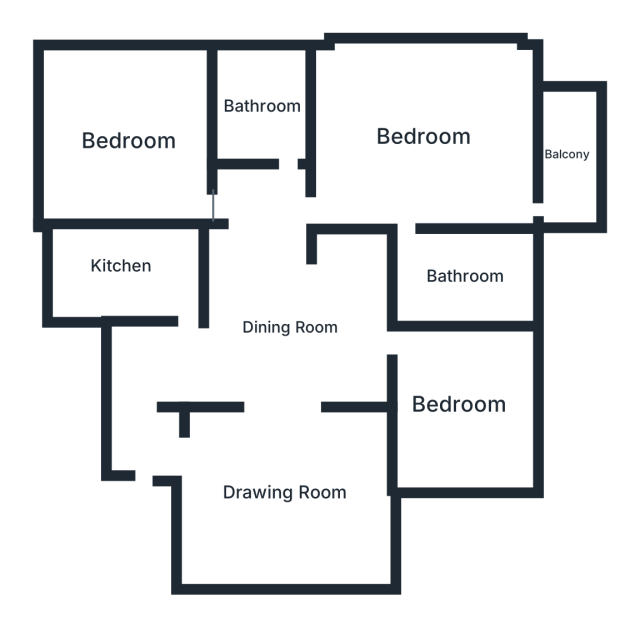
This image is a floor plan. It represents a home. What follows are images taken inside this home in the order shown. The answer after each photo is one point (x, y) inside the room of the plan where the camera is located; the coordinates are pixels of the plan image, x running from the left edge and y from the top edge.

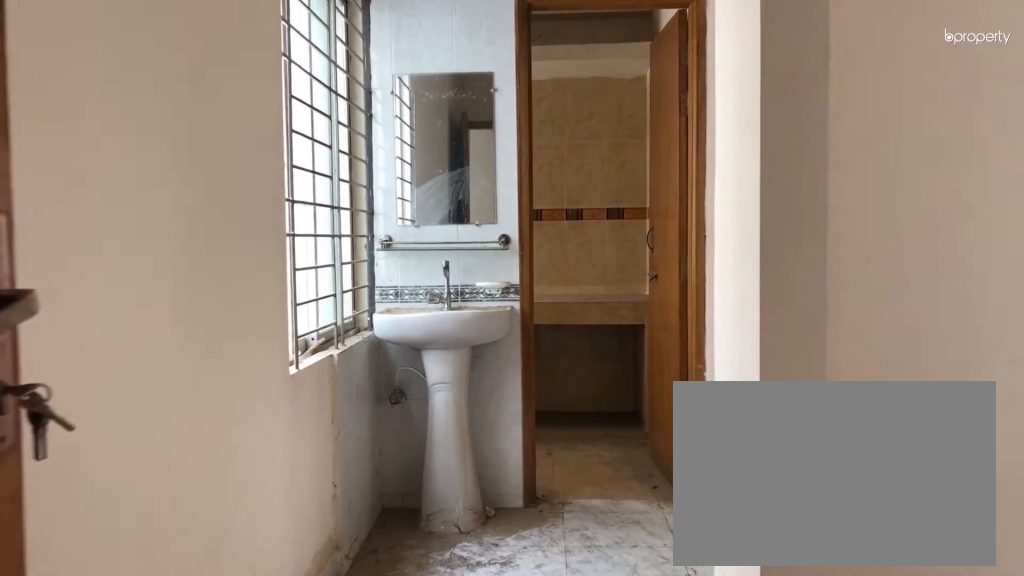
(147, 385)
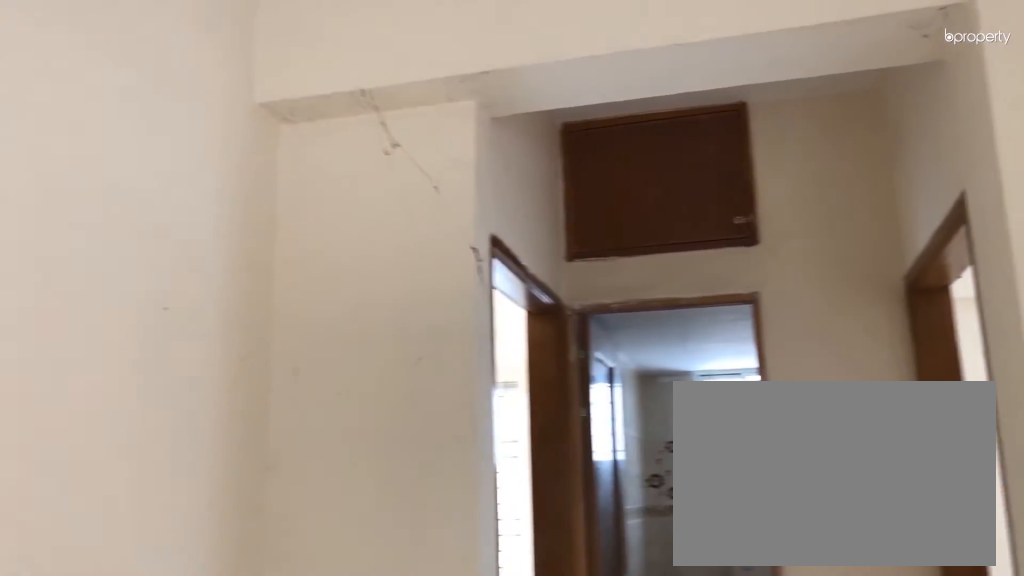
(290, 328)
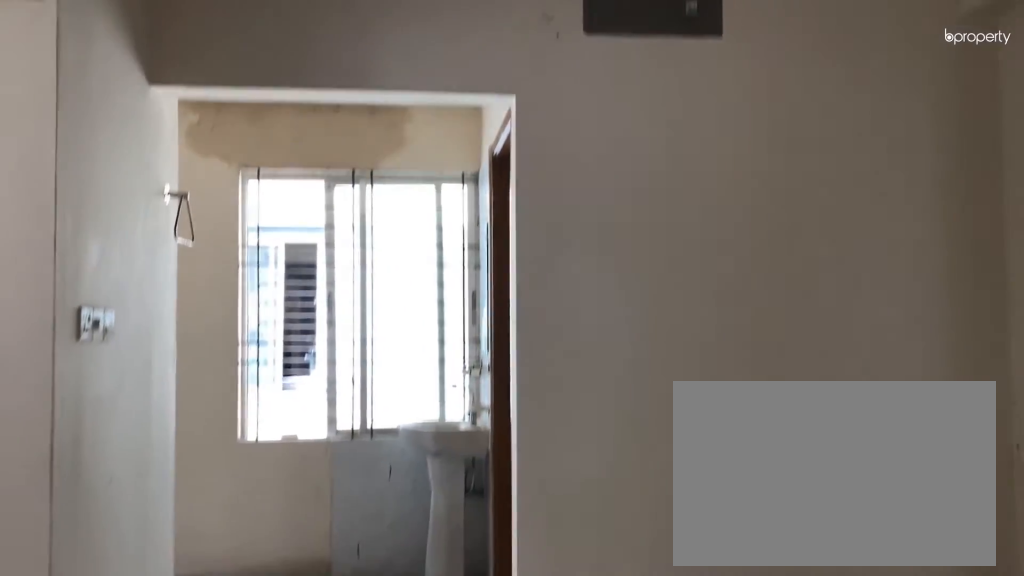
(290, 328)
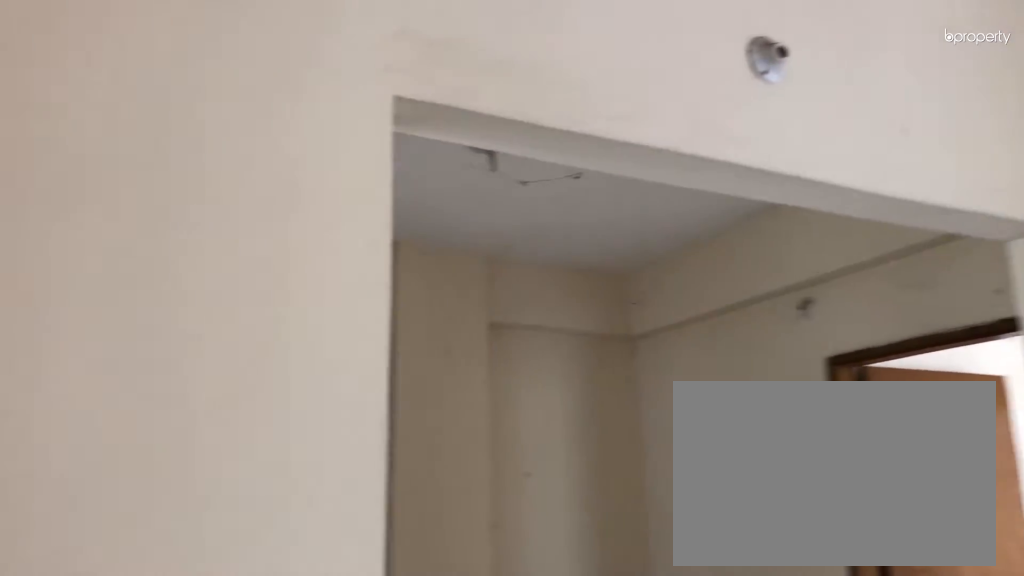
(295, 503)
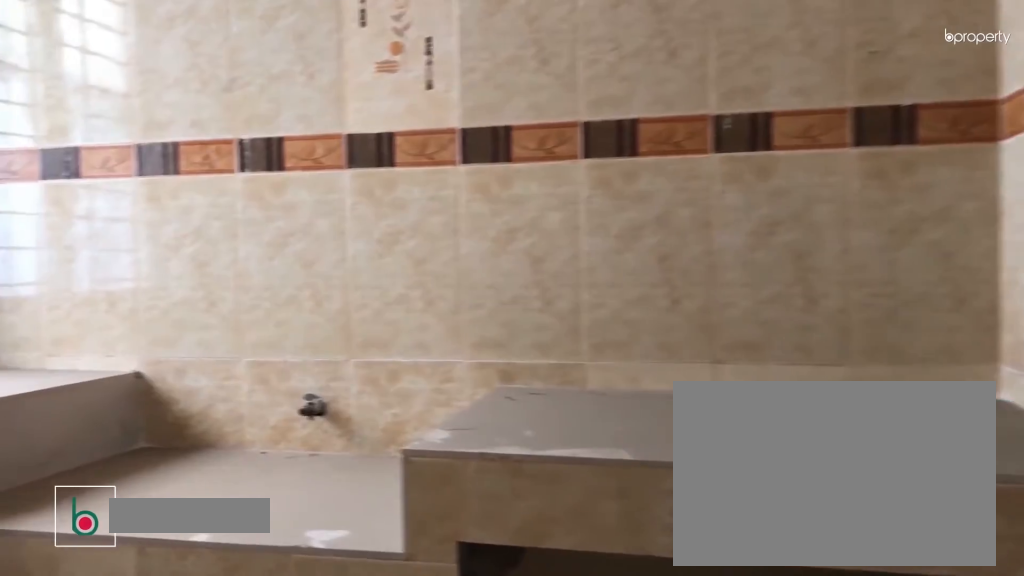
(121, 266)
